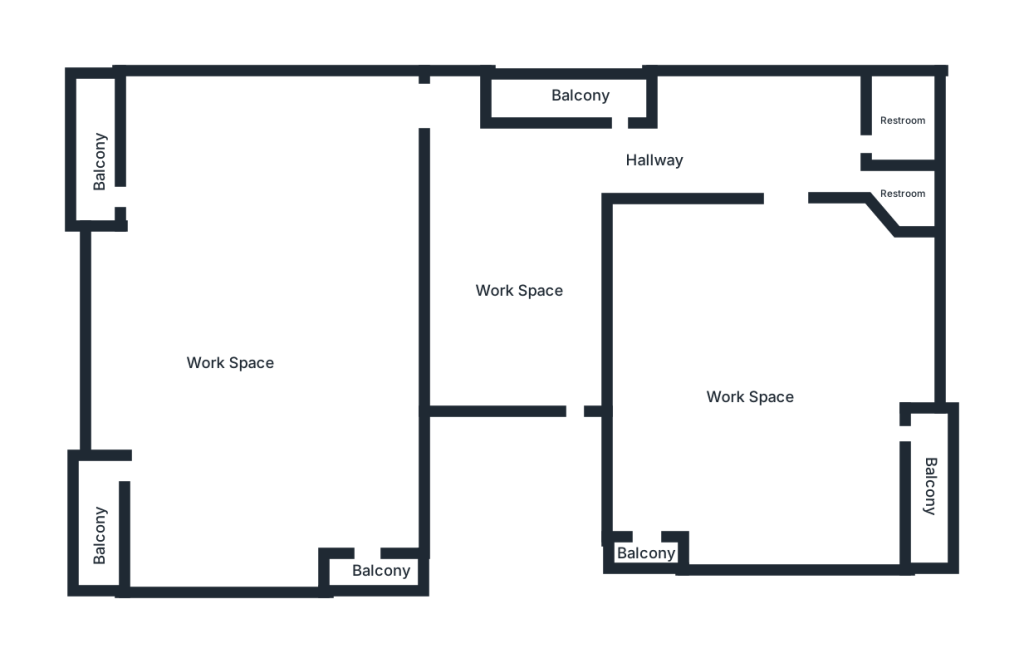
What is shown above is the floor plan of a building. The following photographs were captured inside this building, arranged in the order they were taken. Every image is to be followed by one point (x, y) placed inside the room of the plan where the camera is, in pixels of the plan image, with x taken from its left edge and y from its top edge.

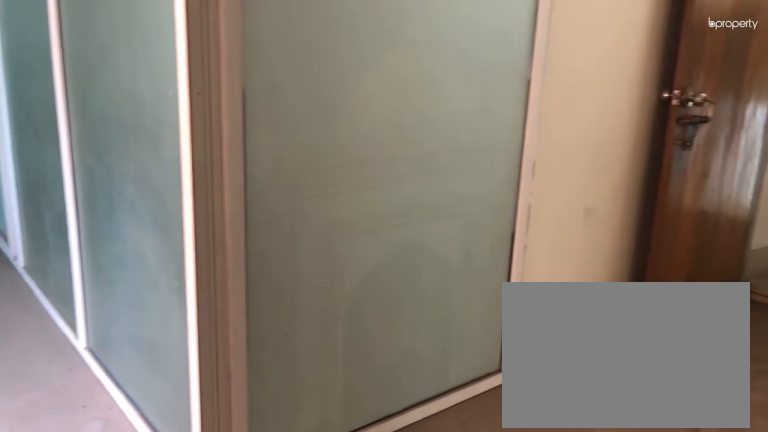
(518, 291)
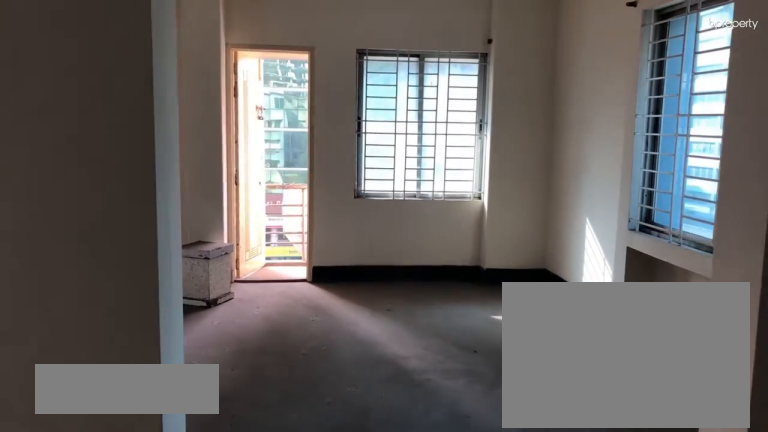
(229, 366)
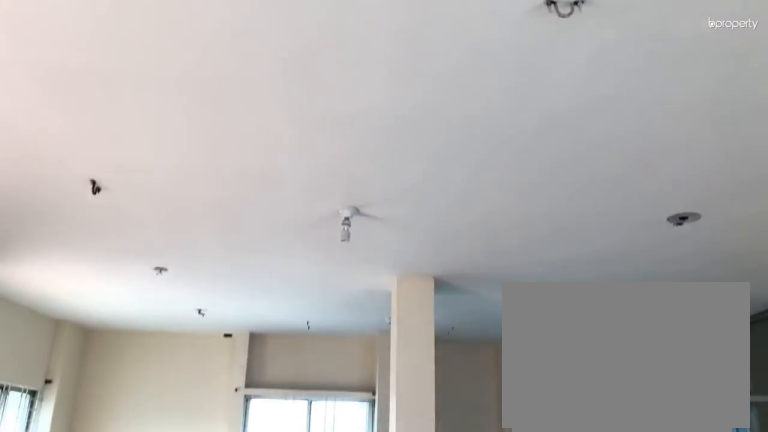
(230, 366)
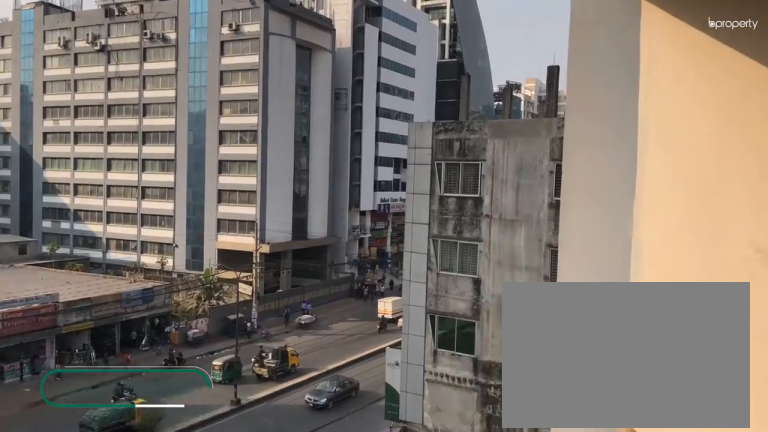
(95, 157)
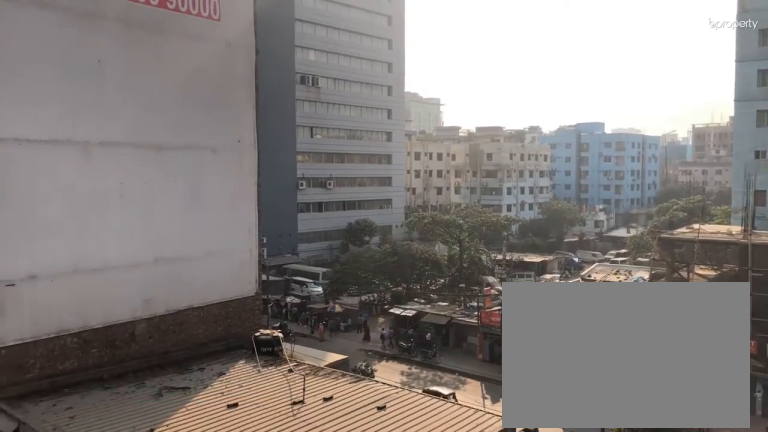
(104, 515)
